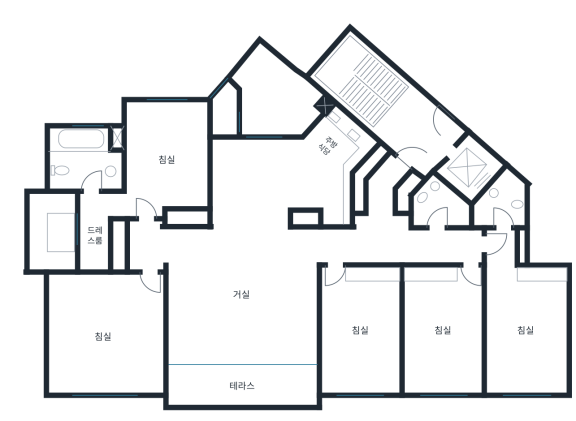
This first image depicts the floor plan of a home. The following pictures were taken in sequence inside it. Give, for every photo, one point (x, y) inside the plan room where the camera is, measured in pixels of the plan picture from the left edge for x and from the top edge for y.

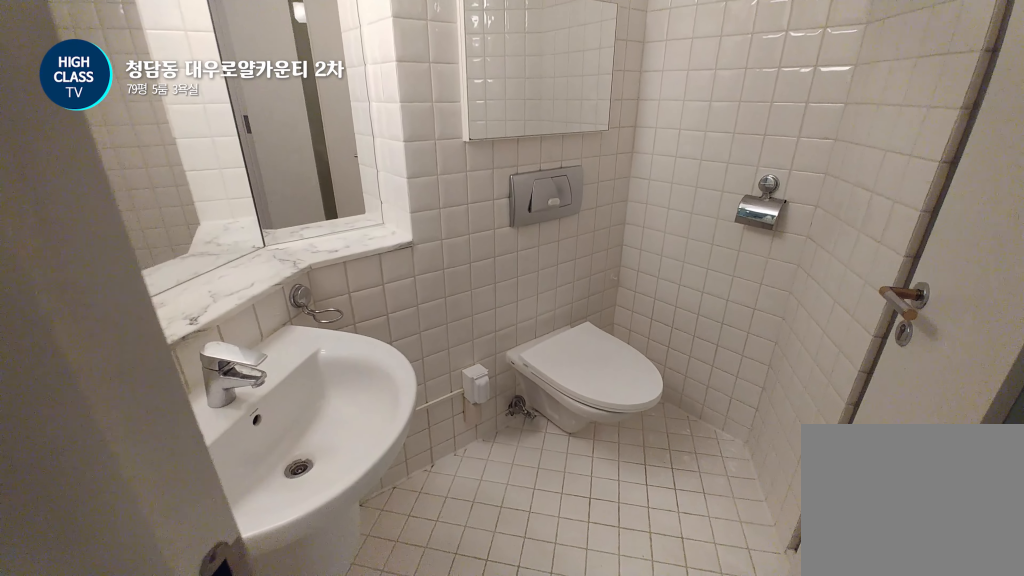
(438, 206)
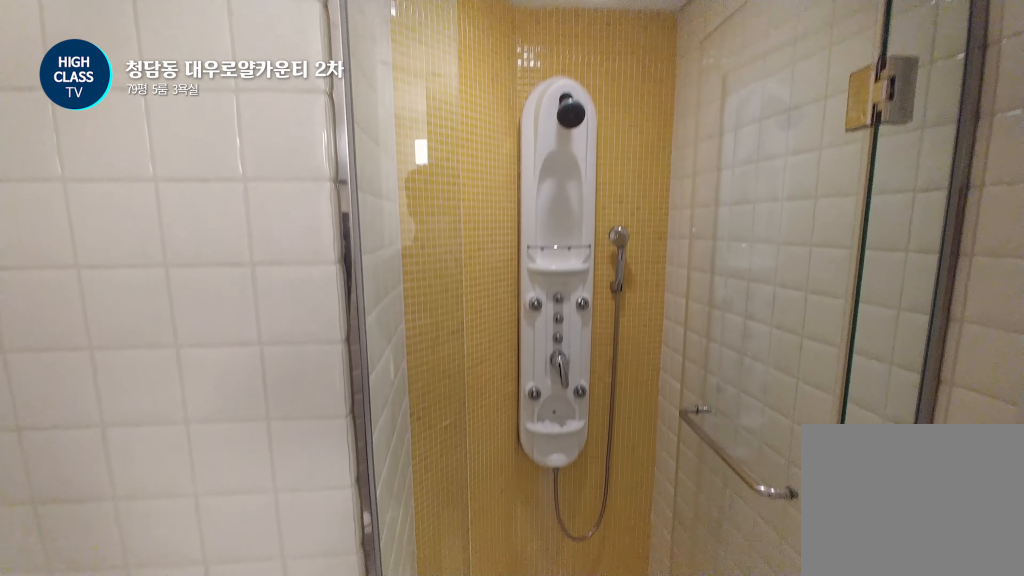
(438, 206)
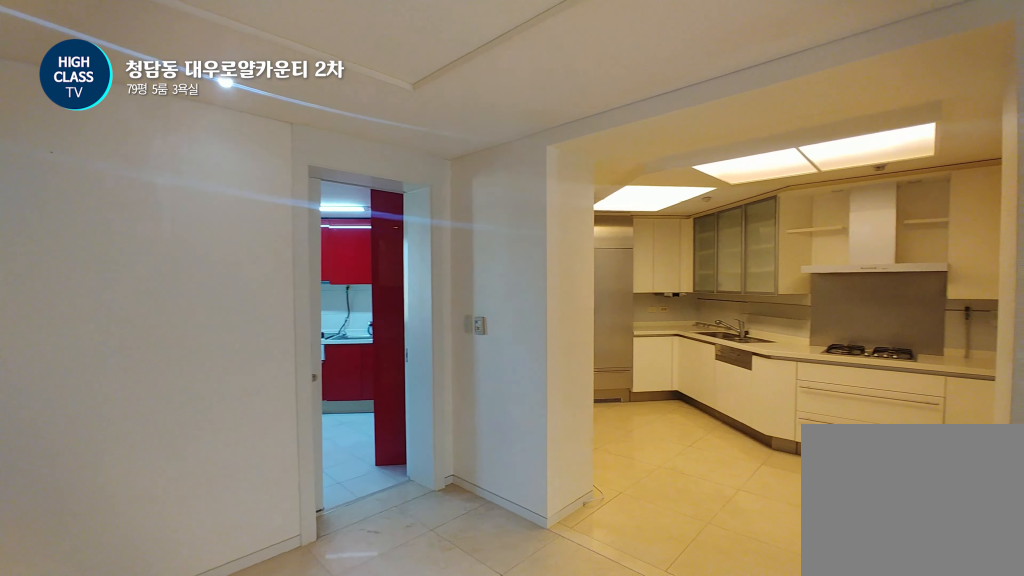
(289, 176)
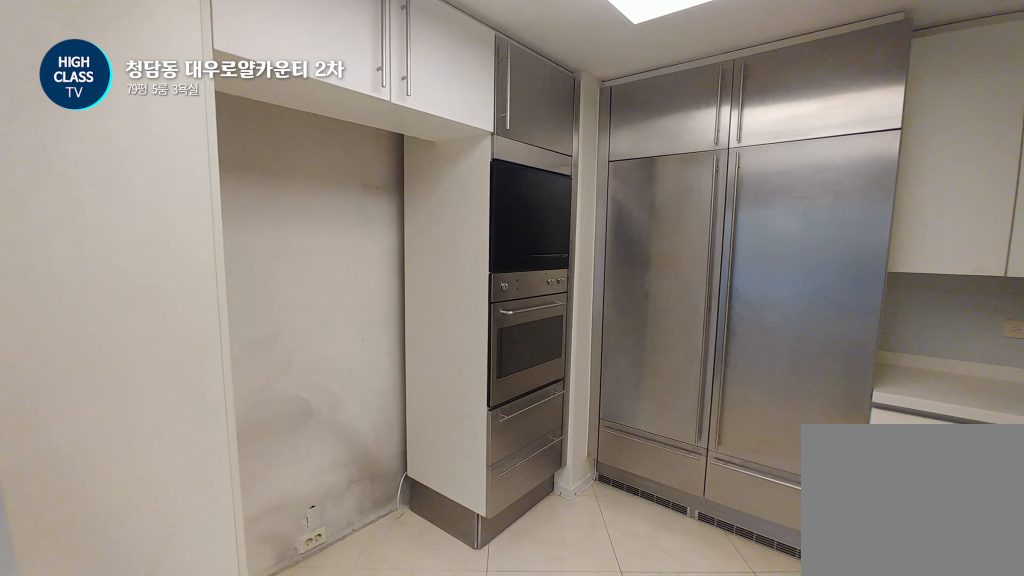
(289, 176)
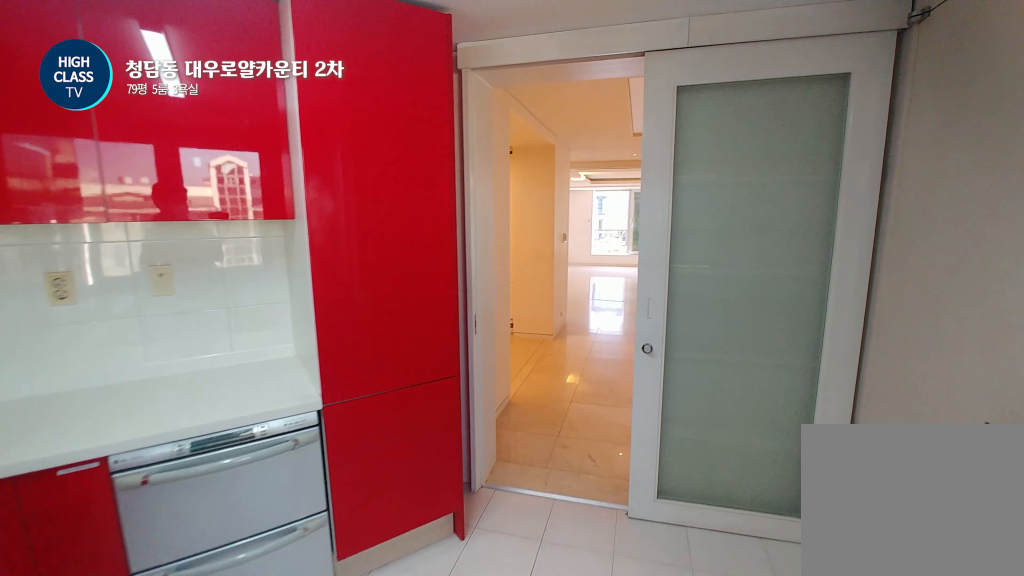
(277, 97)
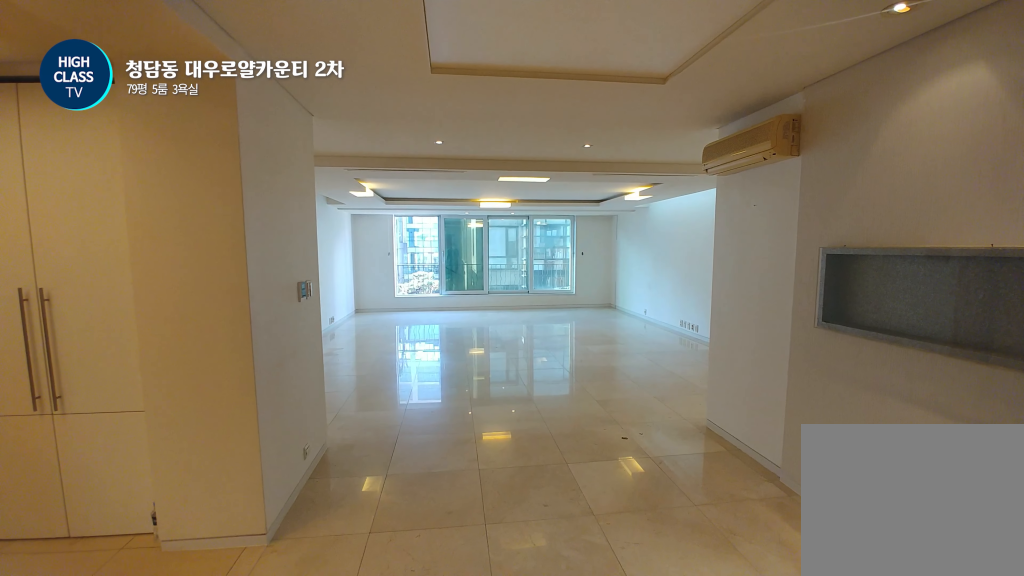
(280, 236)
